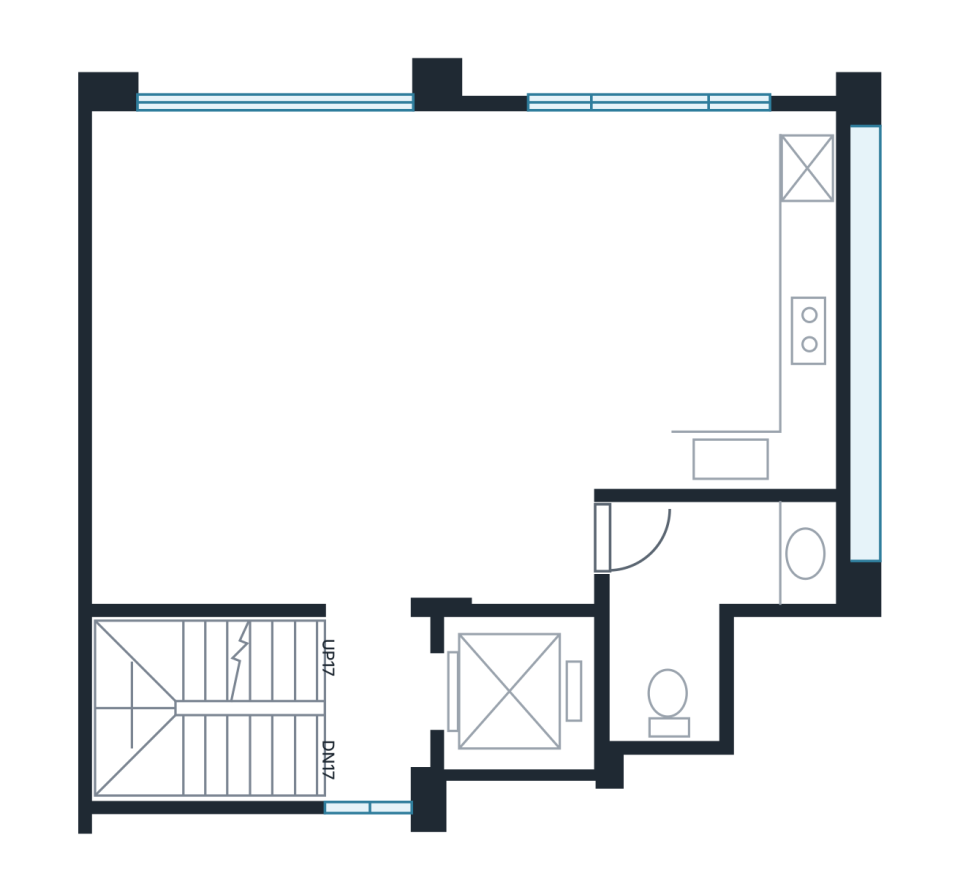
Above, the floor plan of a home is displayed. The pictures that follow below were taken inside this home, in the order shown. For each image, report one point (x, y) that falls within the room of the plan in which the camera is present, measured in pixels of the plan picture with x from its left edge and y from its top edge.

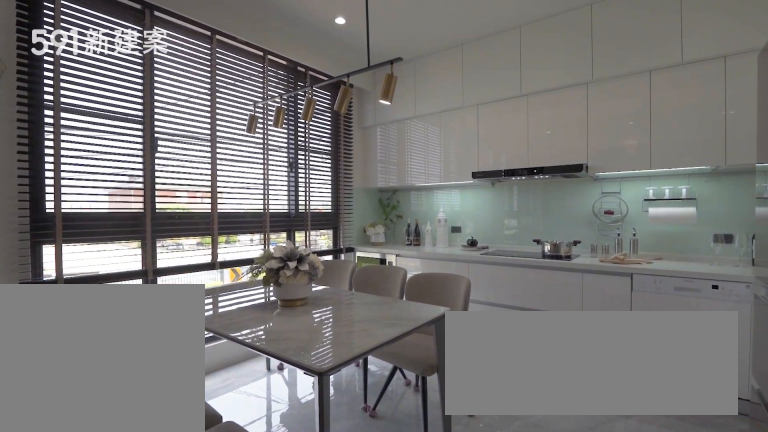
(713, 299)
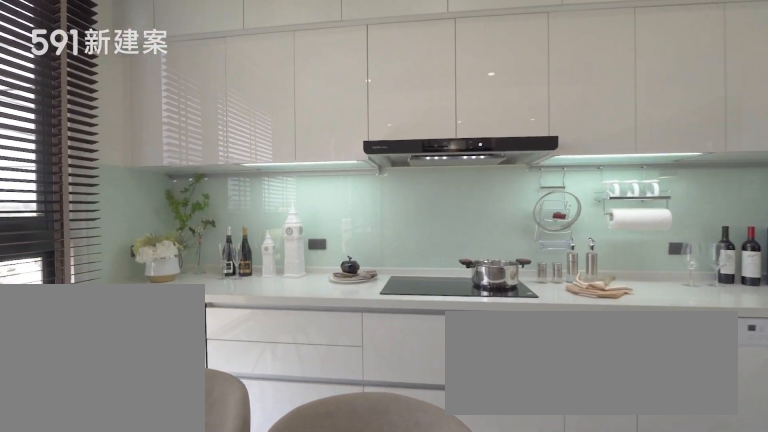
(713, 299)
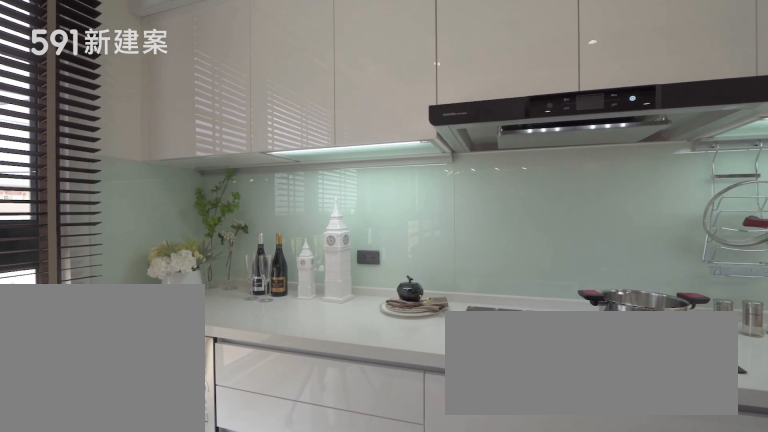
(713, 299)
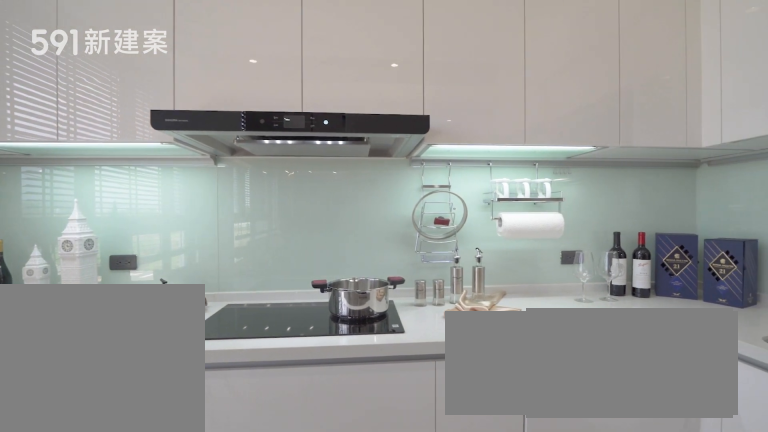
(713, 299)
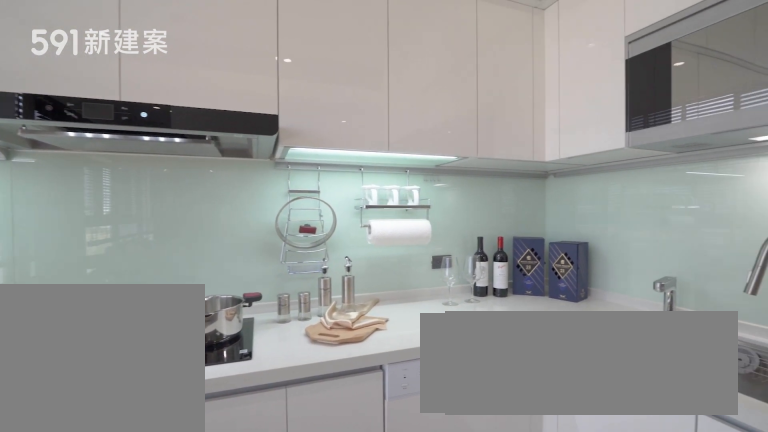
(713, 299)
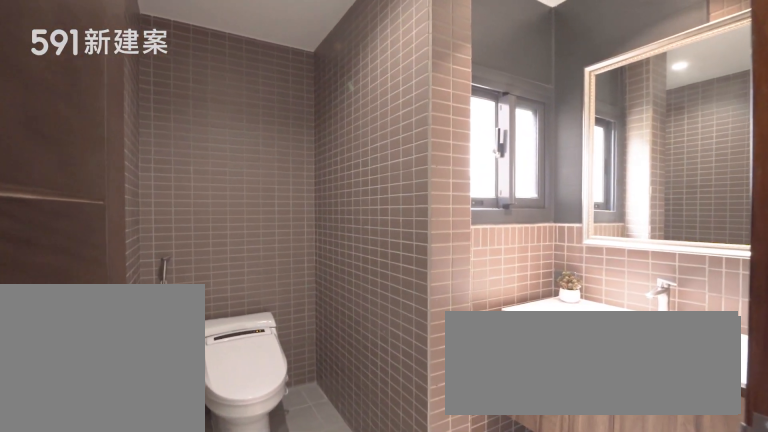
(702, 601)
